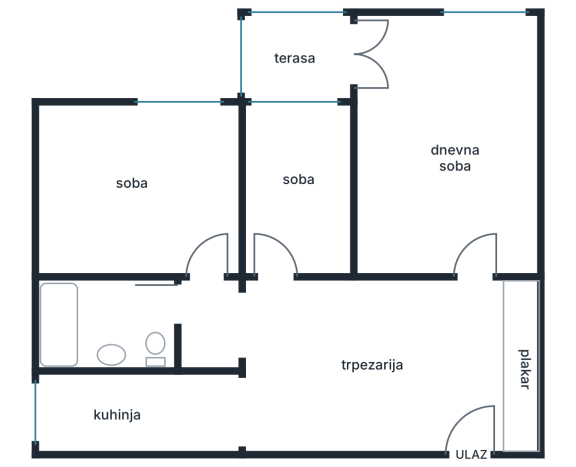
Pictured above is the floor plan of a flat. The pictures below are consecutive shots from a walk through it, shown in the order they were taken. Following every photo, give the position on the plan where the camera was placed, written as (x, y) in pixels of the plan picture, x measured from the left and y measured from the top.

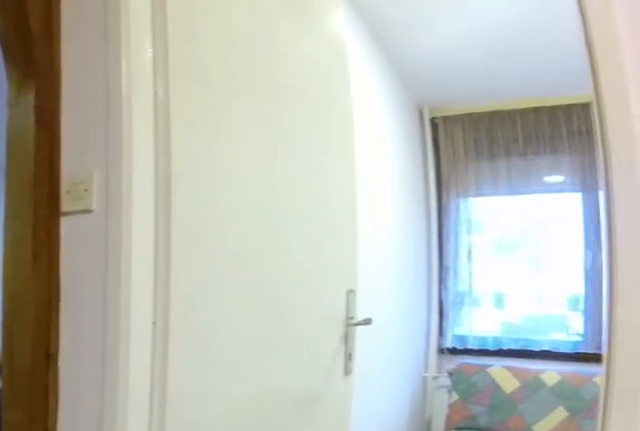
(318, 310)
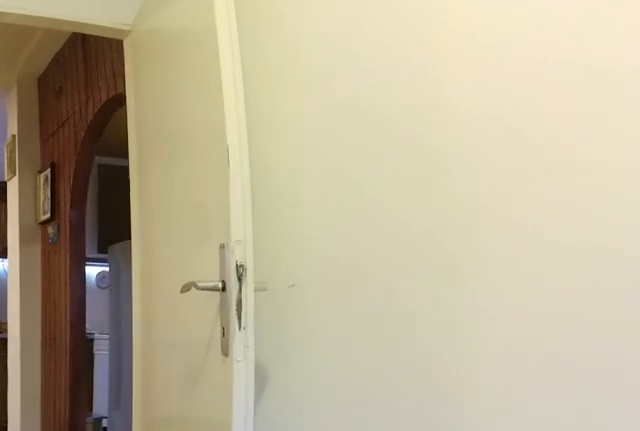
(295, 158)
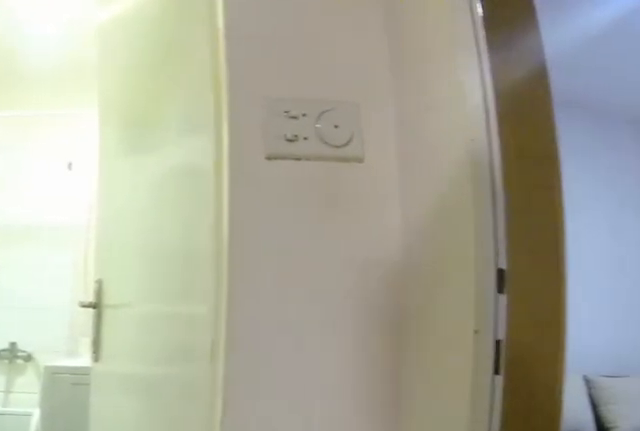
(250, 312)
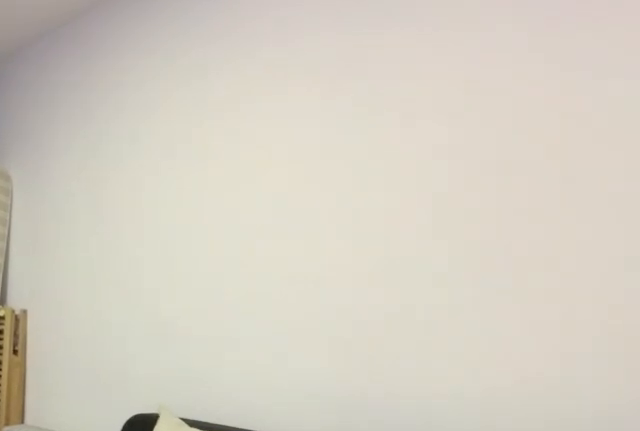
(145, 126)
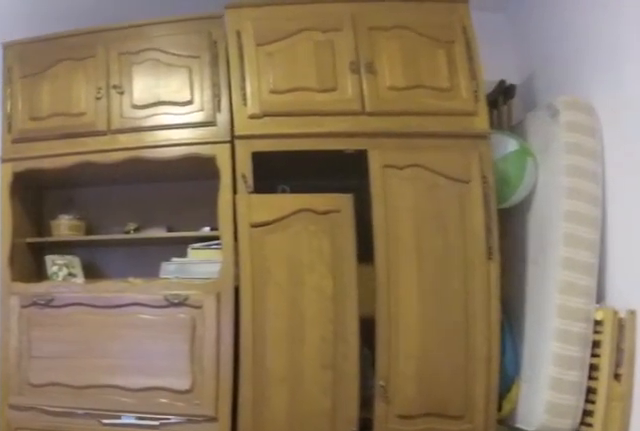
(136, 127)
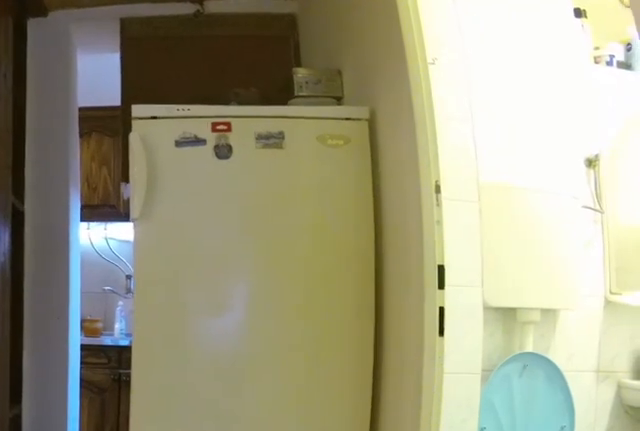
(205, 240)
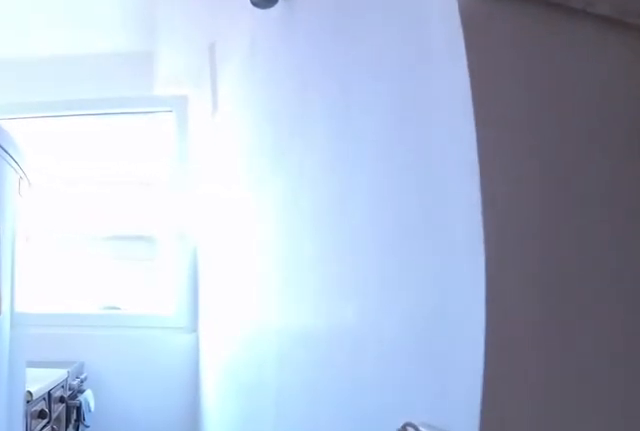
(219, 412)
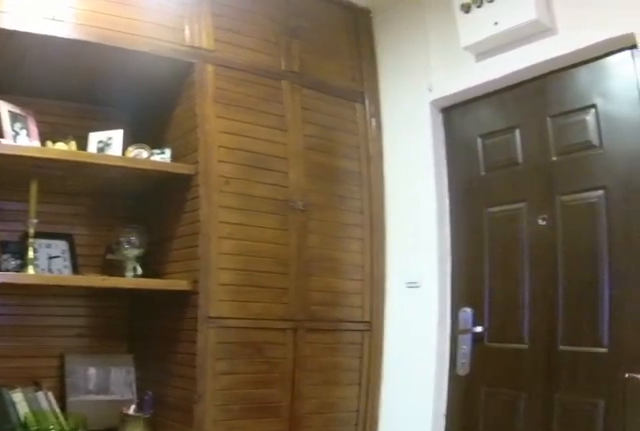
(394, 371)
